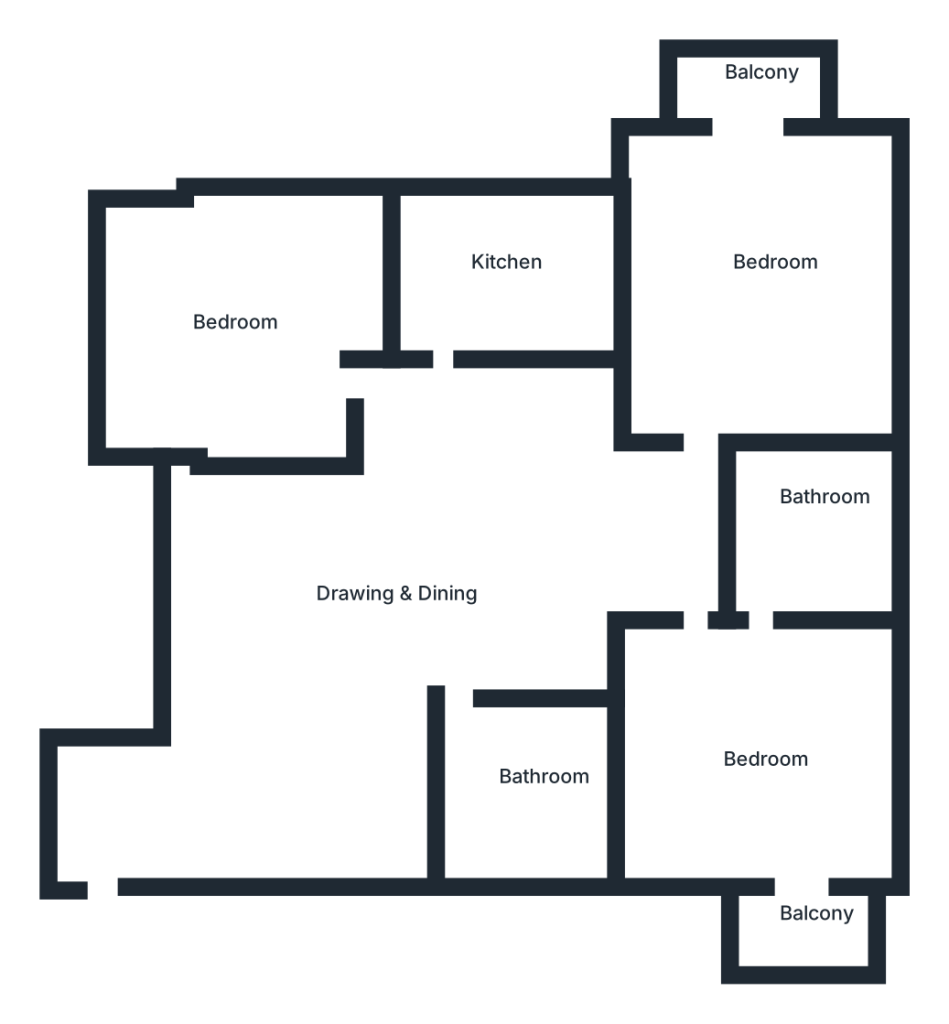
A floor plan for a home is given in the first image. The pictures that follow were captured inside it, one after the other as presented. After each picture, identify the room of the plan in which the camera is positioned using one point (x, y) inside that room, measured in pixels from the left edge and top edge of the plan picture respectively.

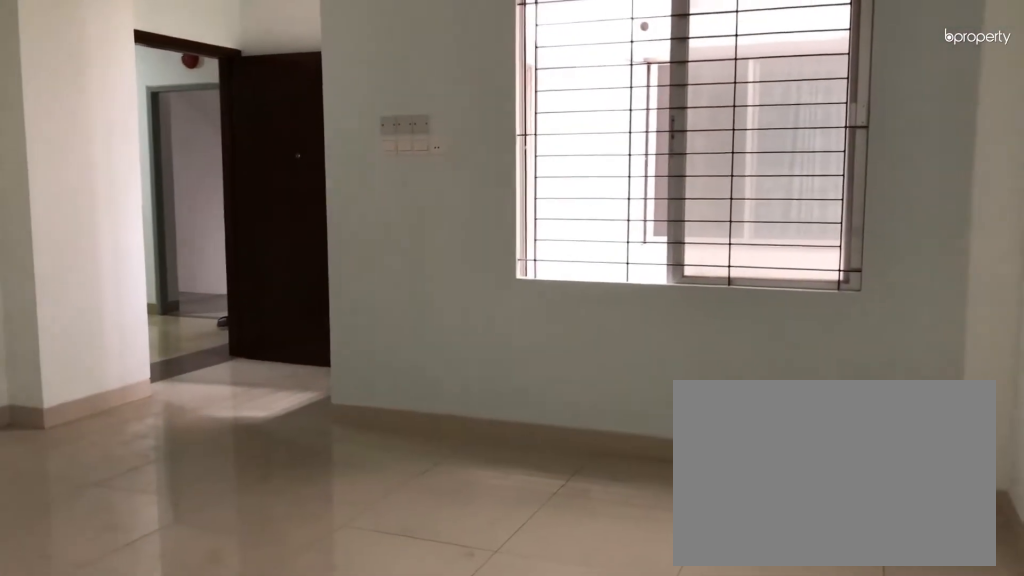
(408, 577)
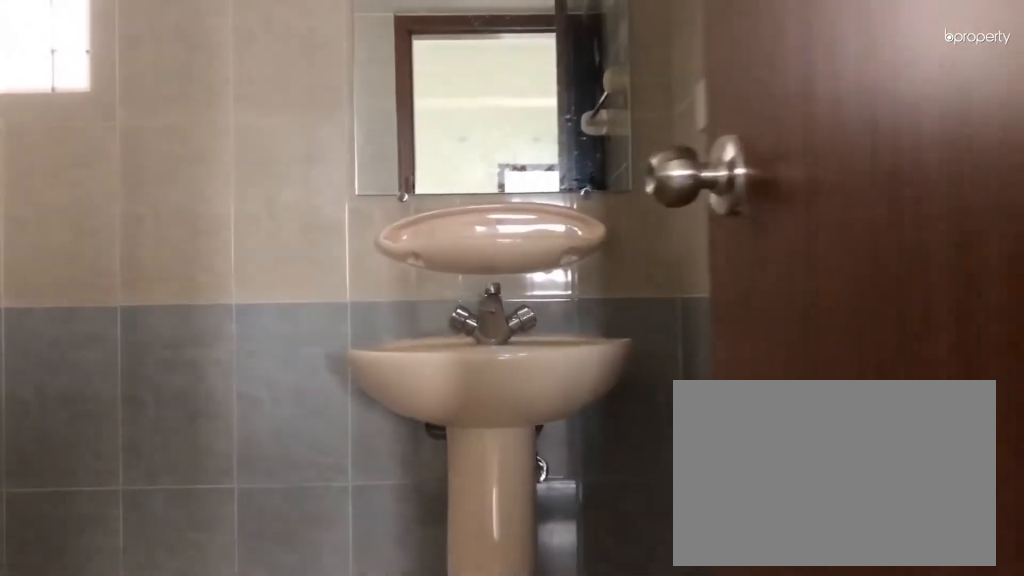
(519, 781)
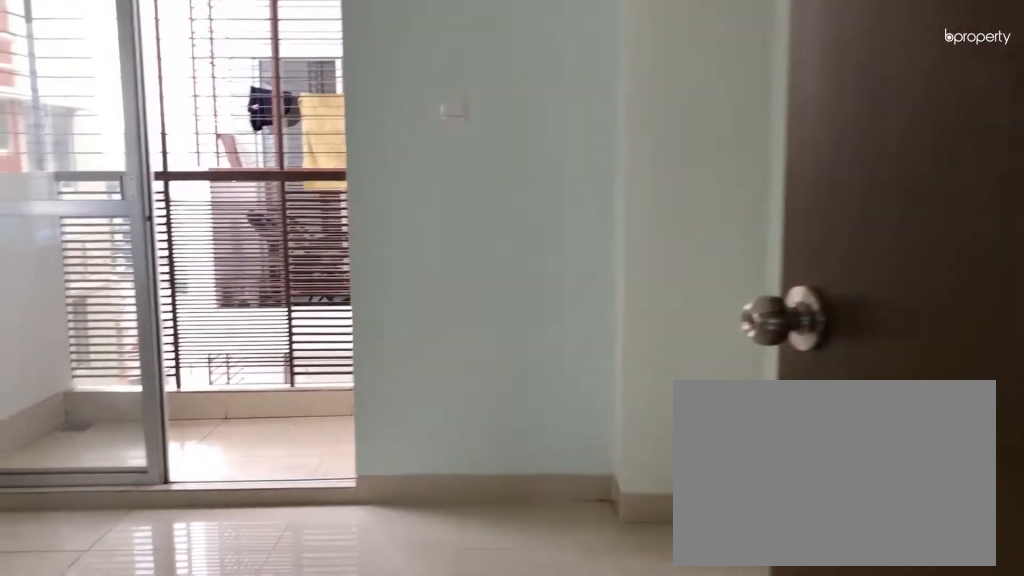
(776, 774)
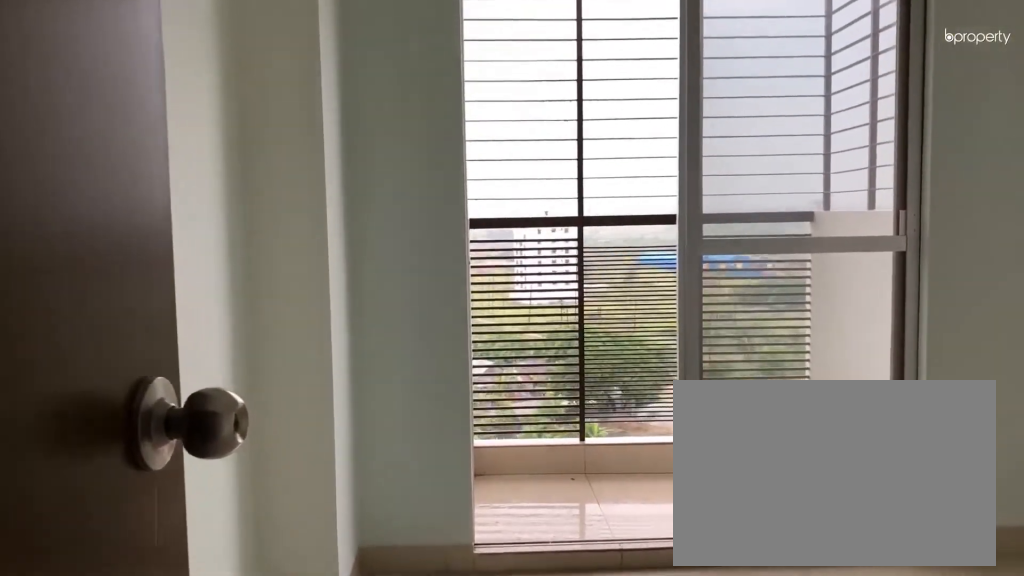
(764, 260)
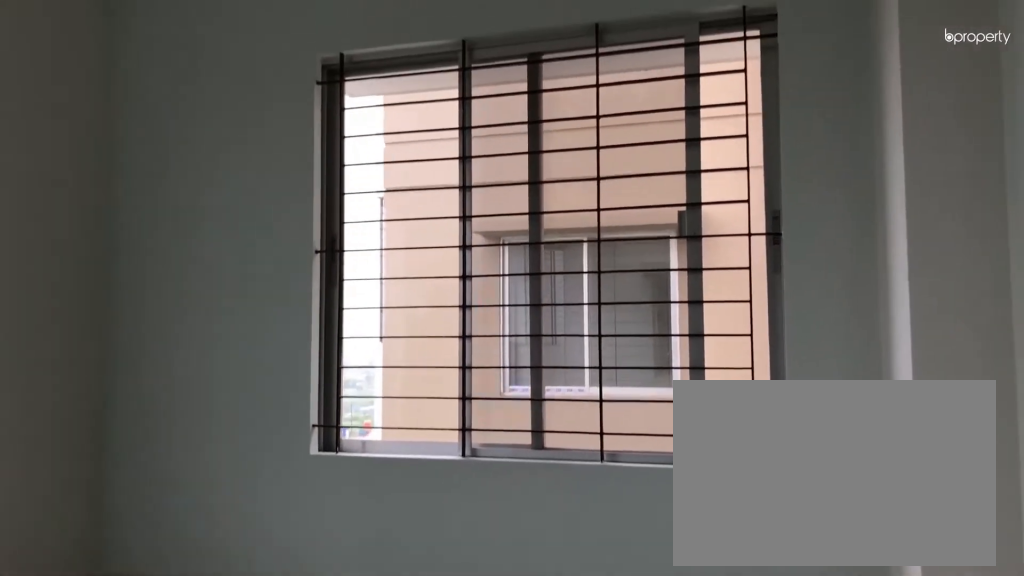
(764, 260)
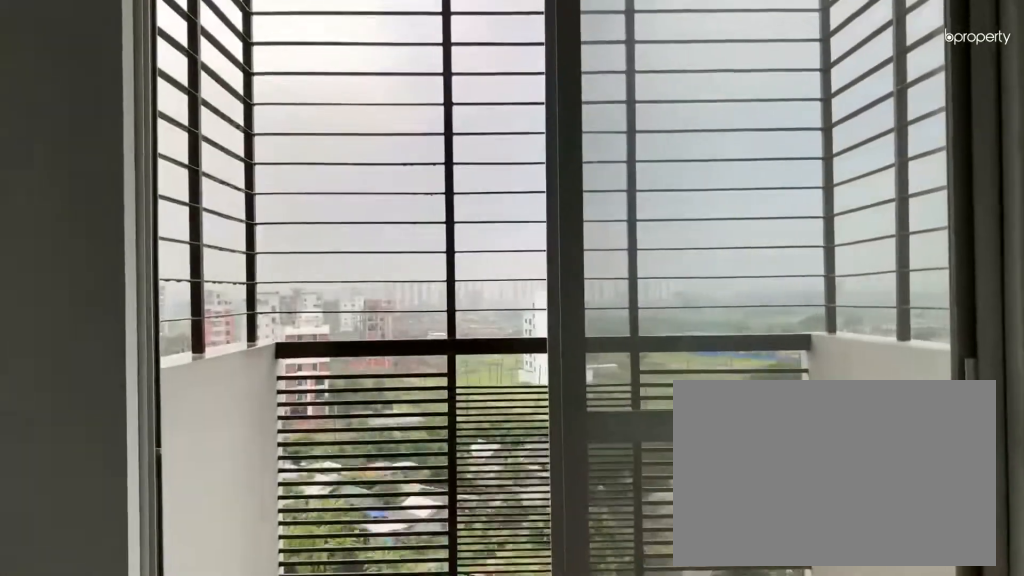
(764, 260)
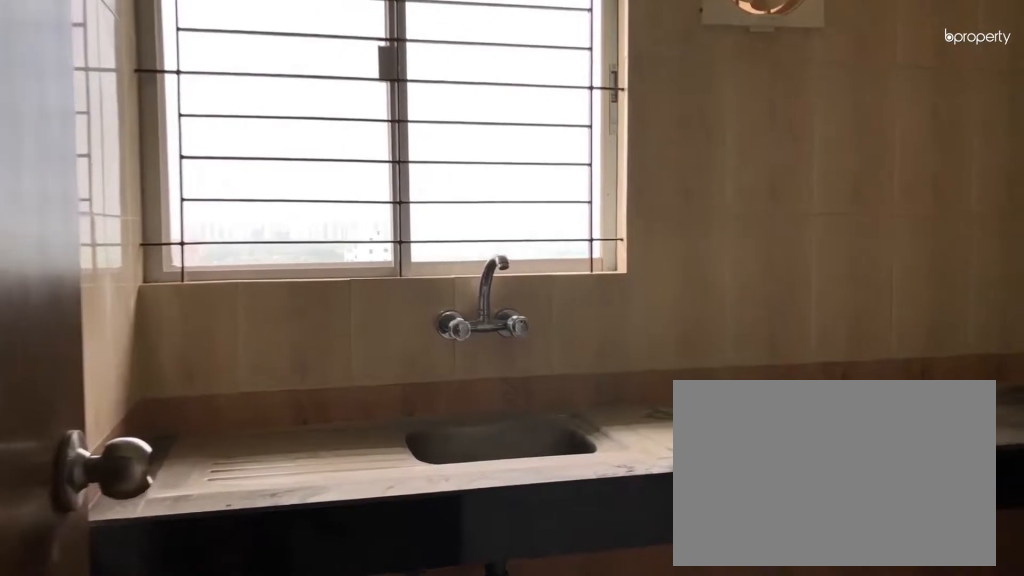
(490, 275)
